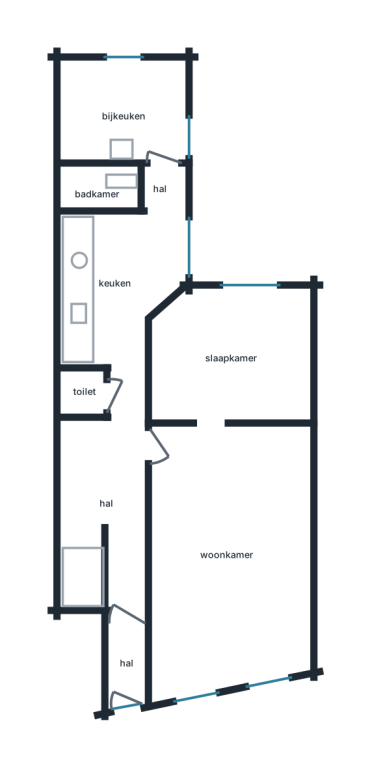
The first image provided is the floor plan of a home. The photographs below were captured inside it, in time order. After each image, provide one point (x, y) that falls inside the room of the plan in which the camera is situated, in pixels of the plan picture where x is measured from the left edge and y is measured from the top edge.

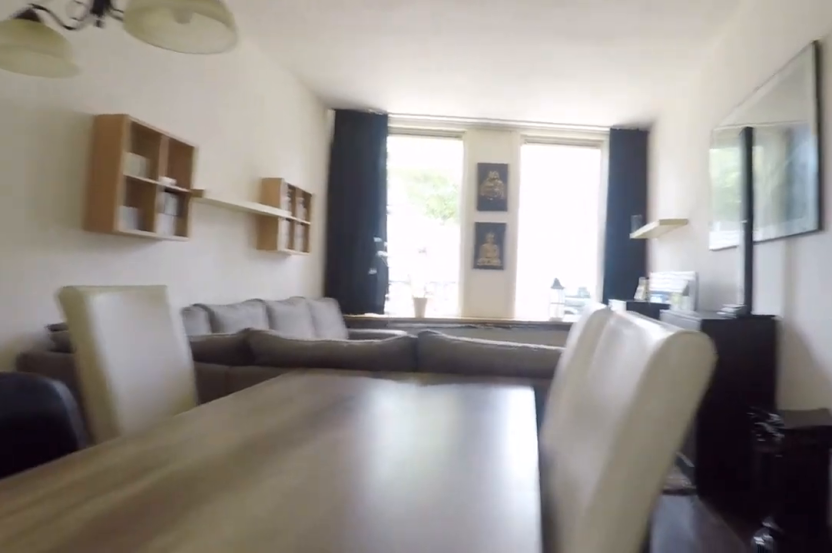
(307, 556)
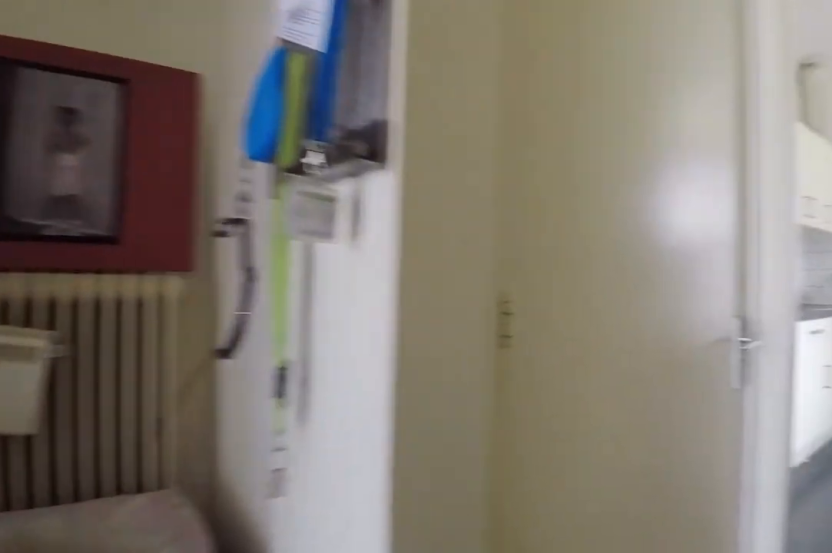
(115, 520)
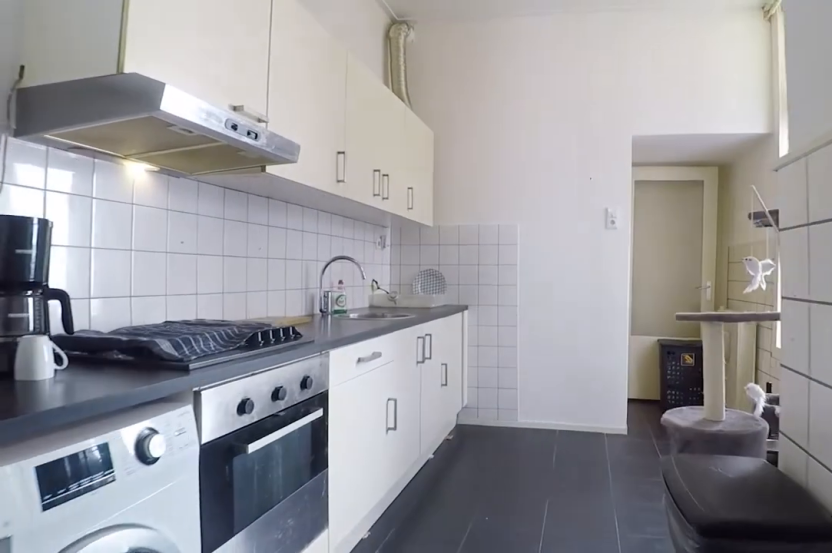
(117, 282)
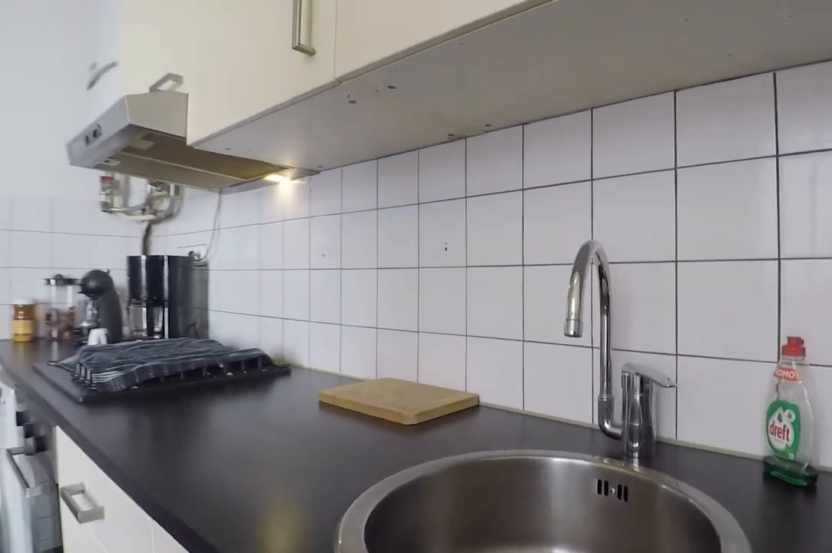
(117, 282)
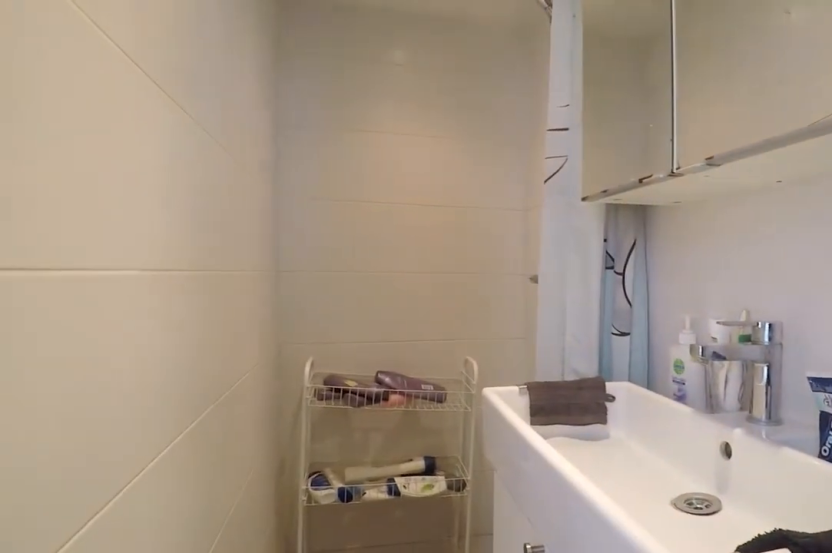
(118, 185)
